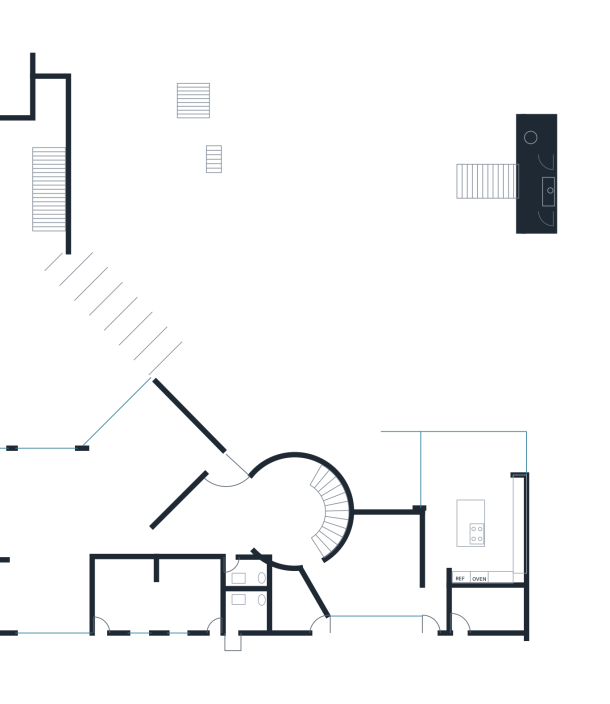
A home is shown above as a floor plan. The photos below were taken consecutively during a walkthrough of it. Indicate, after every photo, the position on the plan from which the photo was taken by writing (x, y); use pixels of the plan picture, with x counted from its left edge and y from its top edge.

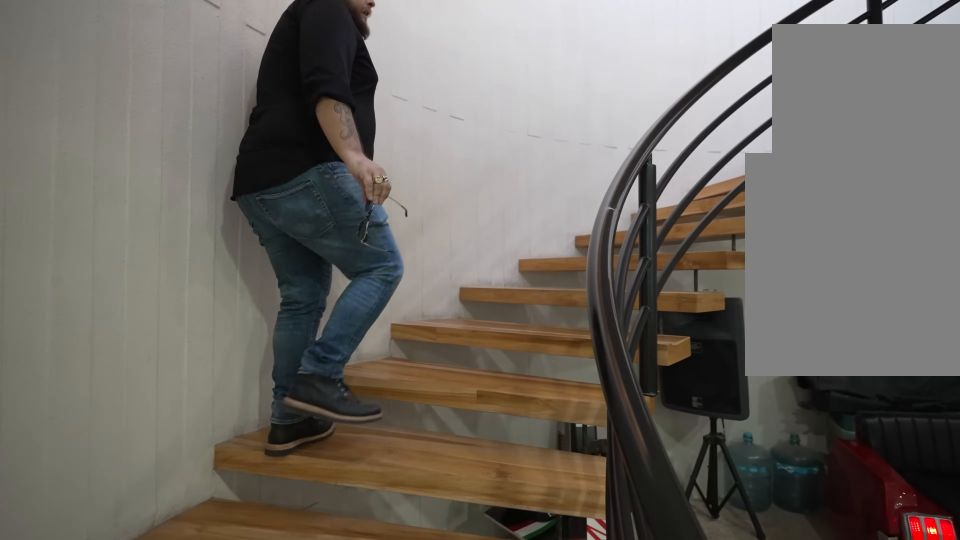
(329, 540)
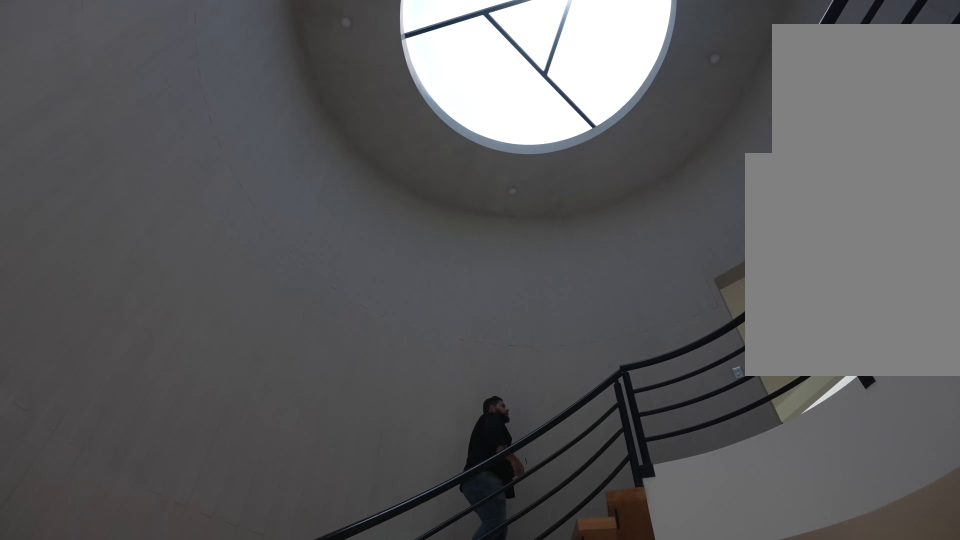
(269, 520)
